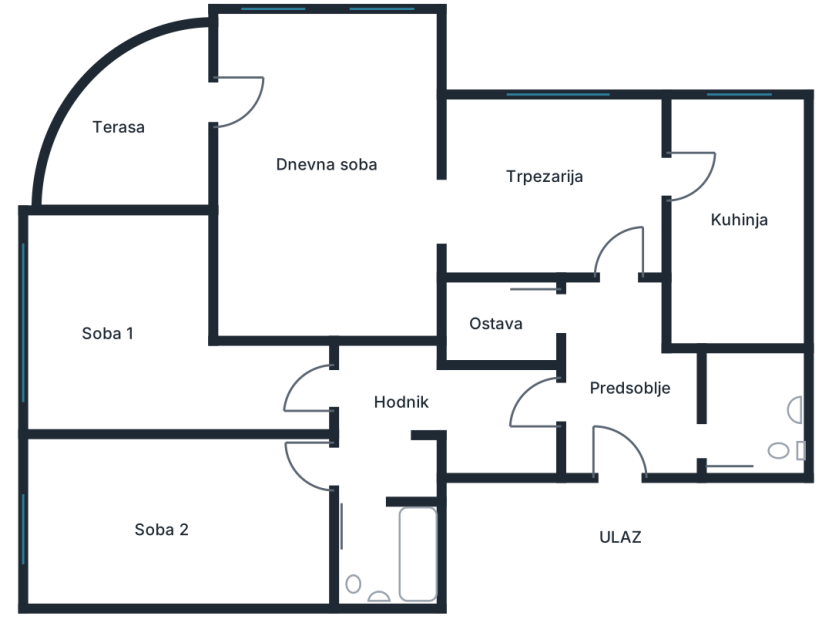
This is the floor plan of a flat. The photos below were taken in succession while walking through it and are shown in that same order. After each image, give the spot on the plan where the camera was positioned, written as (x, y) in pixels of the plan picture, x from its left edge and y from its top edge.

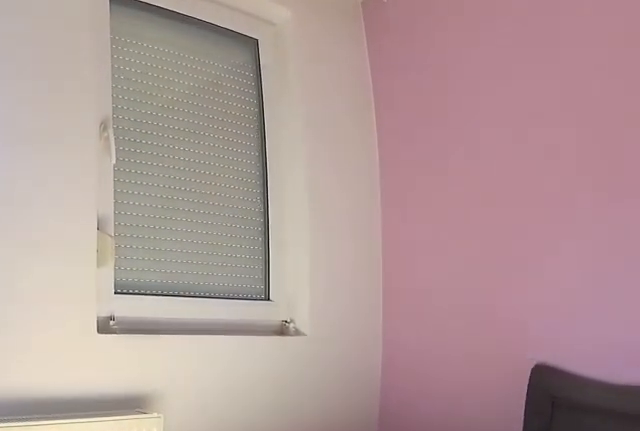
(155, 374)
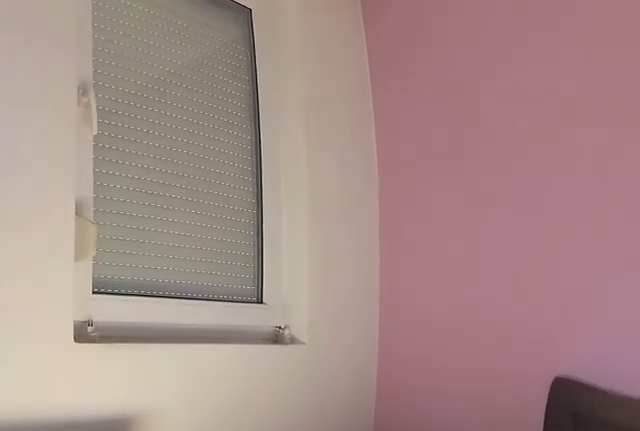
(126, 369)
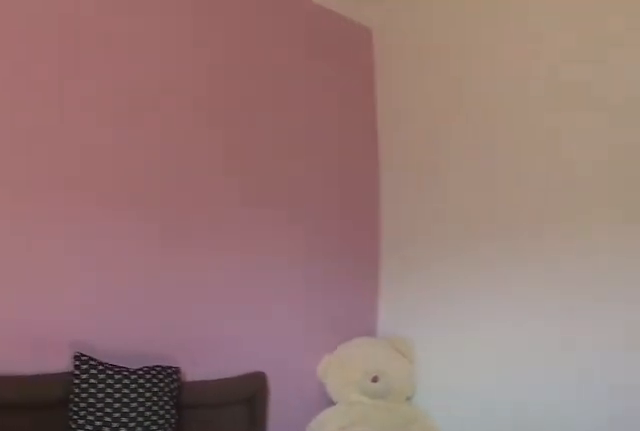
(66, 357)
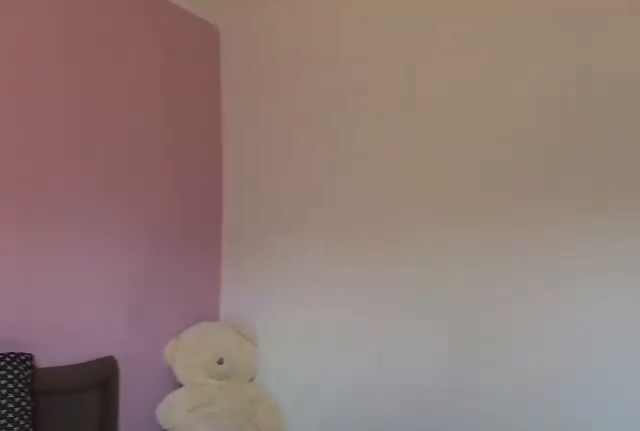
(60, 350)
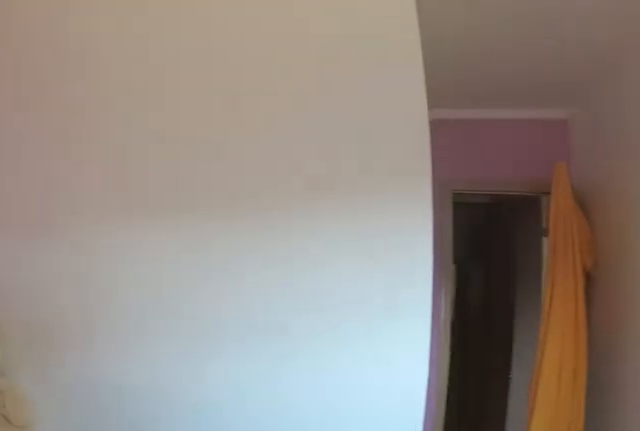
(54, 334)
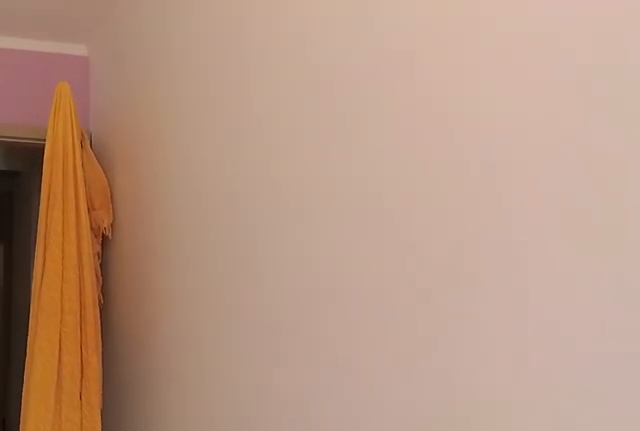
(147, 372)
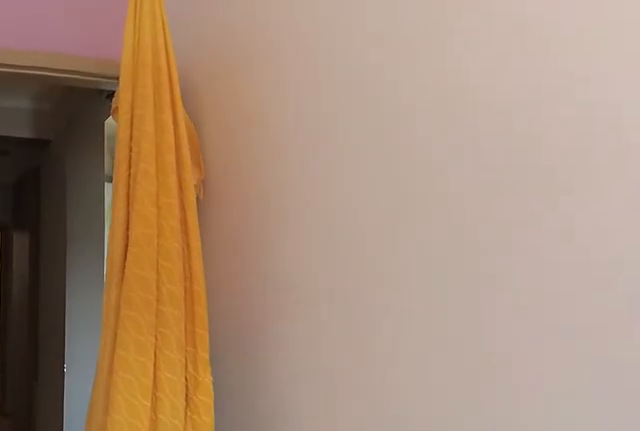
(182, 373)
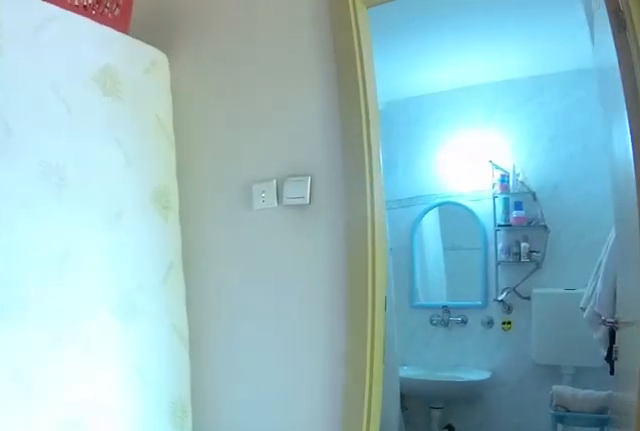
(322, 372)
